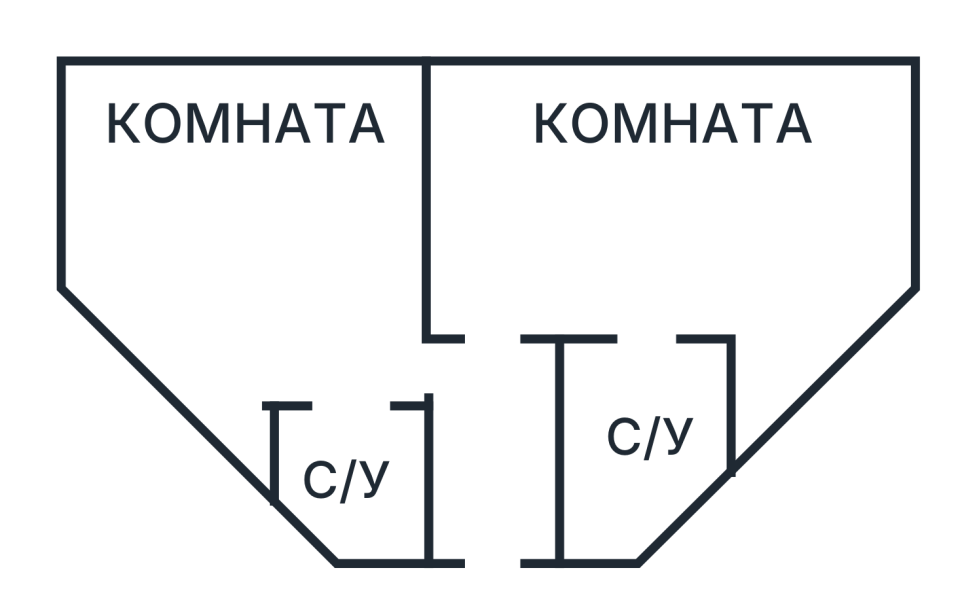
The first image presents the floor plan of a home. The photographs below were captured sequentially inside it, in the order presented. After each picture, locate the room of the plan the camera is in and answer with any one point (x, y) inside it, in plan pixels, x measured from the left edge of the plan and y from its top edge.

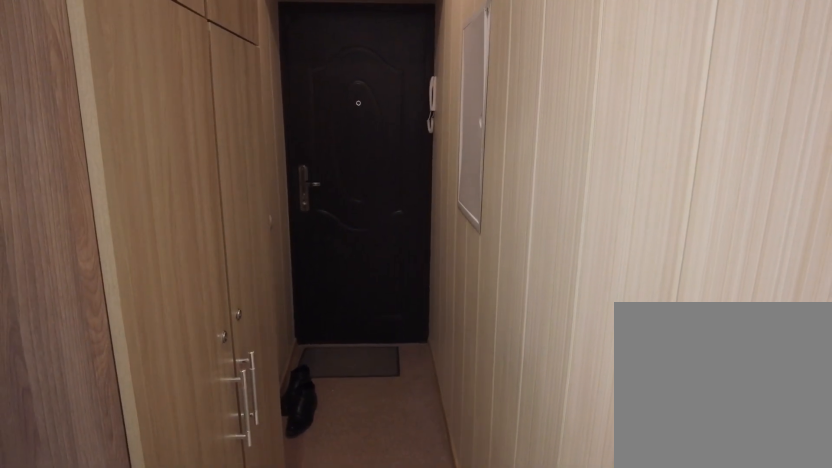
(504, 475)
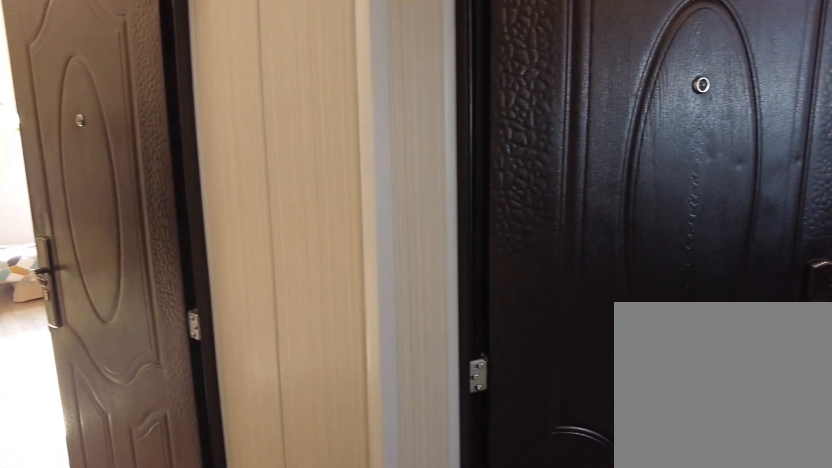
(504, 475)
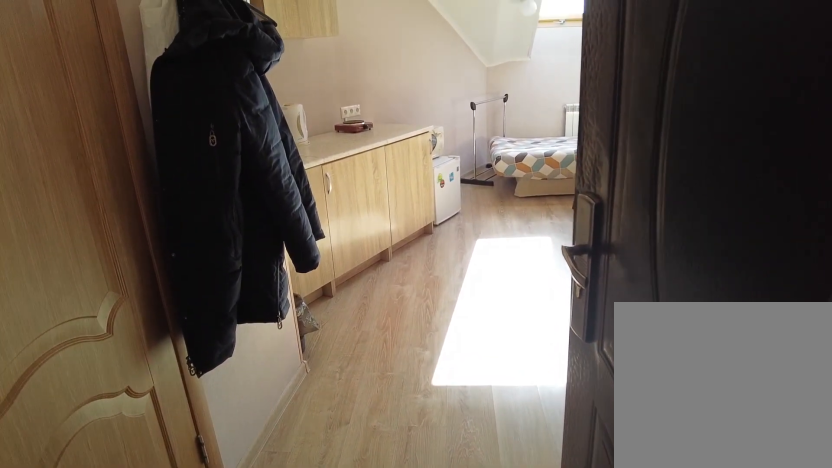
(461, 385)
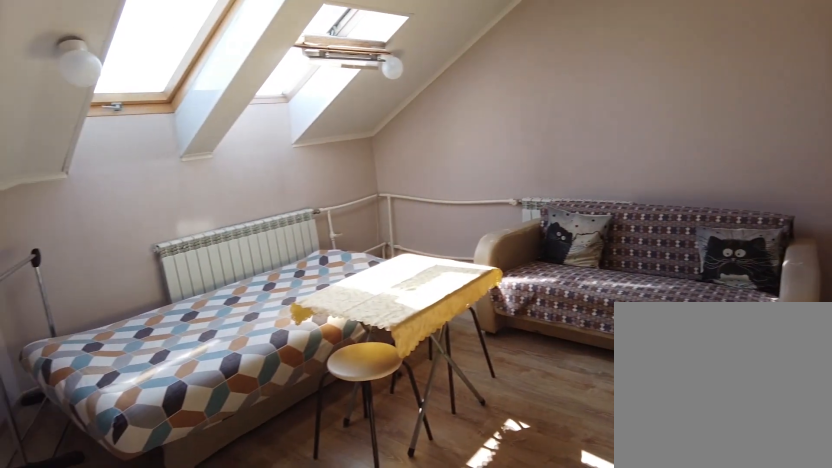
(314, 322)
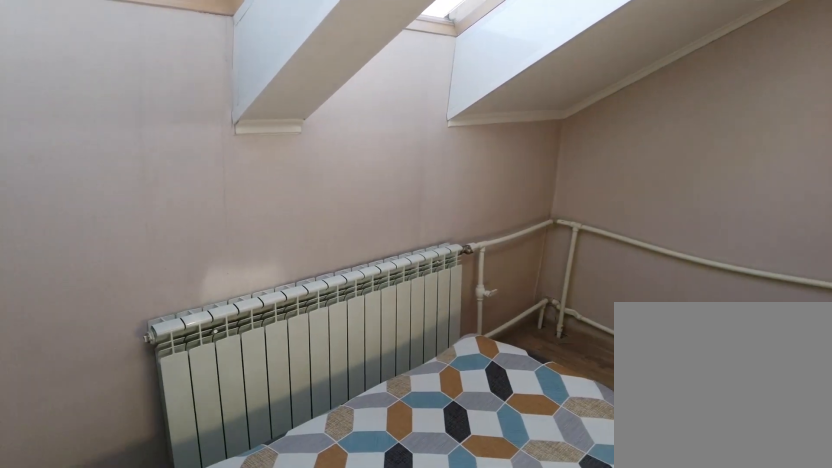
(314, 322)
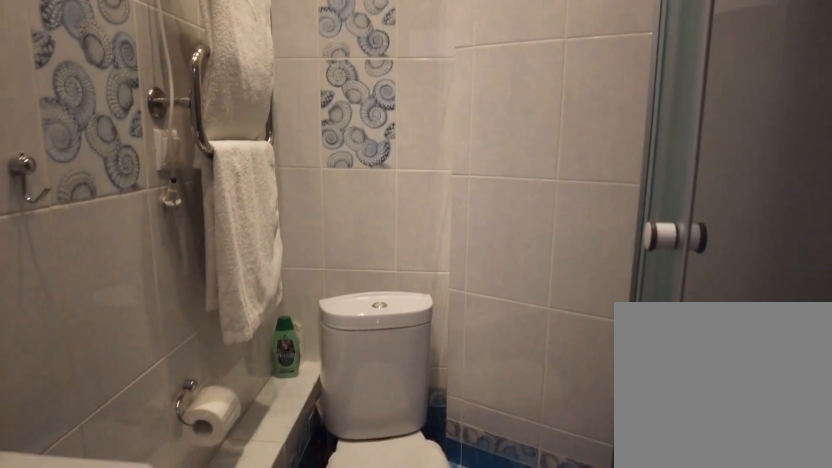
(370, 459)
